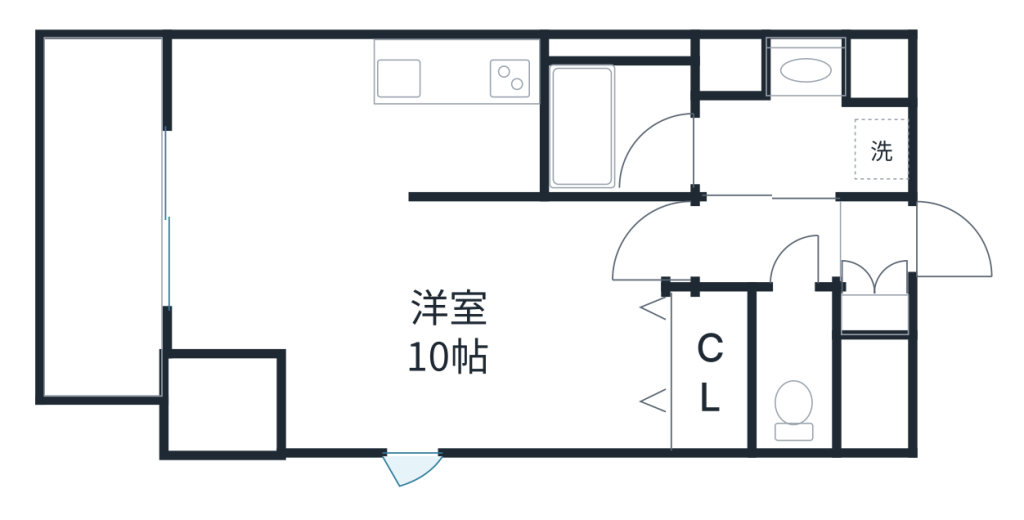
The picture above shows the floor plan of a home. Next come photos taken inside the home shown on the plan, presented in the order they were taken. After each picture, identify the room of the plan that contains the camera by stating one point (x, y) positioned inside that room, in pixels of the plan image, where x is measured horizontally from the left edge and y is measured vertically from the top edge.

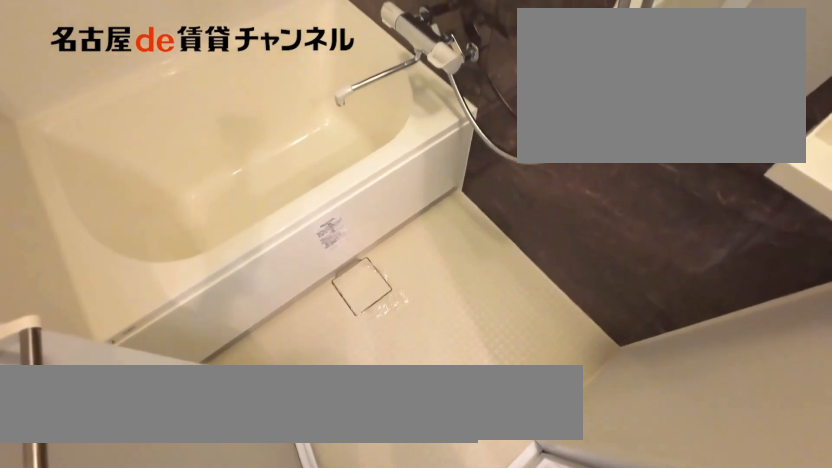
(623, 114)
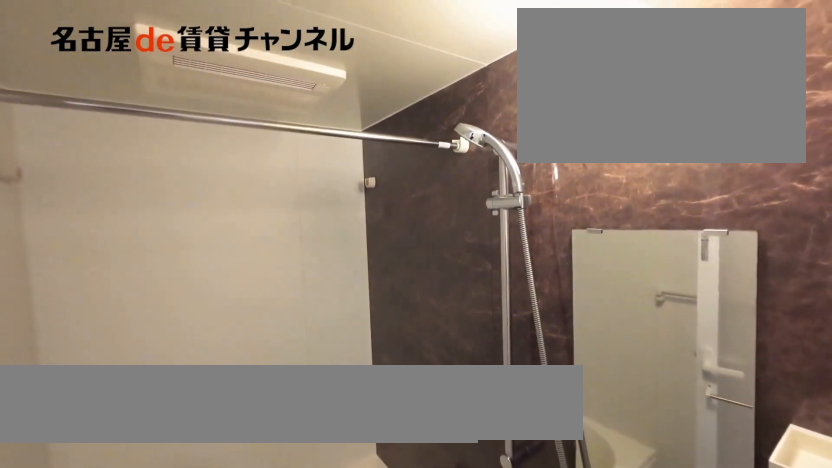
(623, 114)
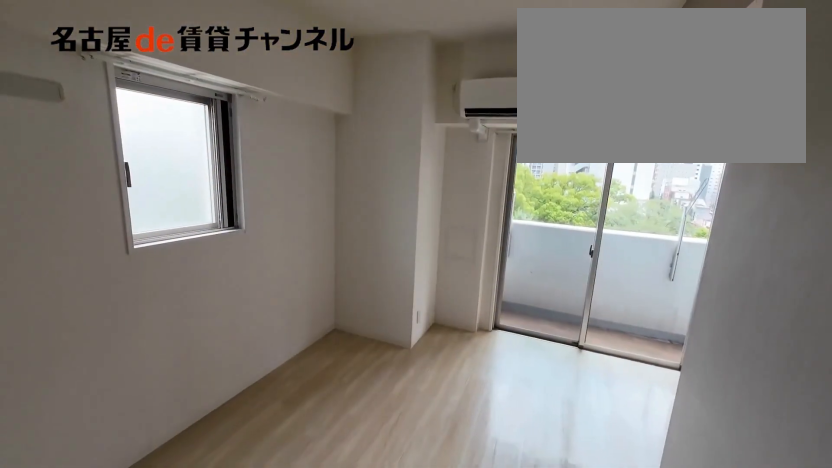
(465, 342)
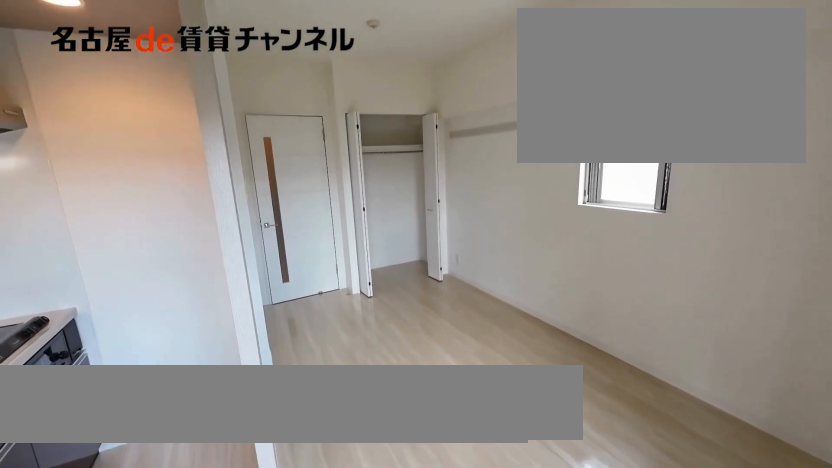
(465, 342)
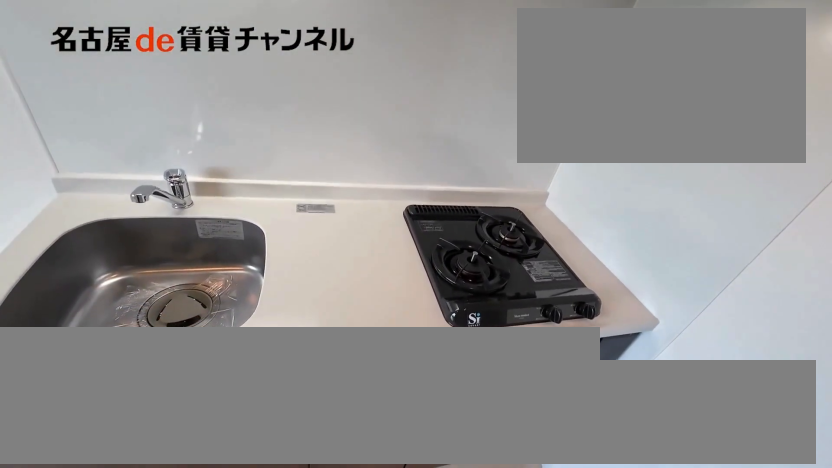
(459, 114)
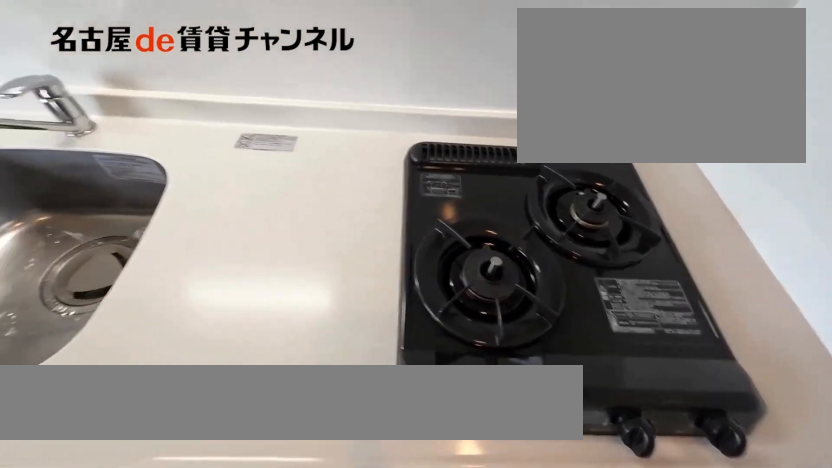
(271, 117)
